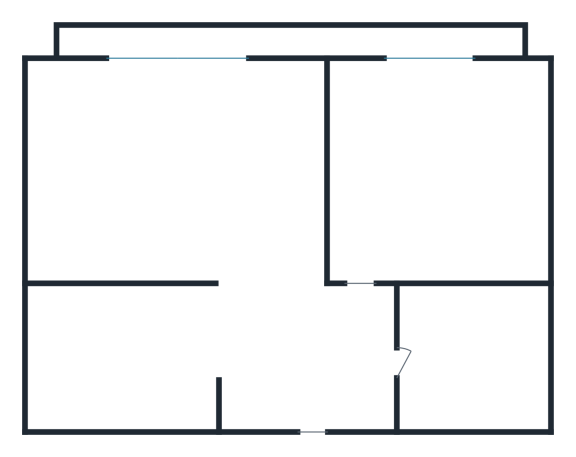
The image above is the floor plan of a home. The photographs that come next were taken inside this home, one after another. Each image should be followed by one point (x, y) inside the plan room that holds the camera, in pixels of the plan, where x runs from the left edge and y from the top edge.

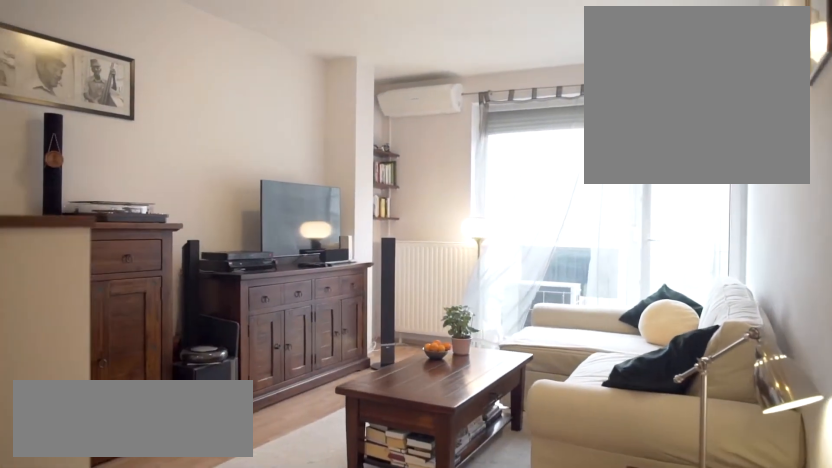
(269, 305)
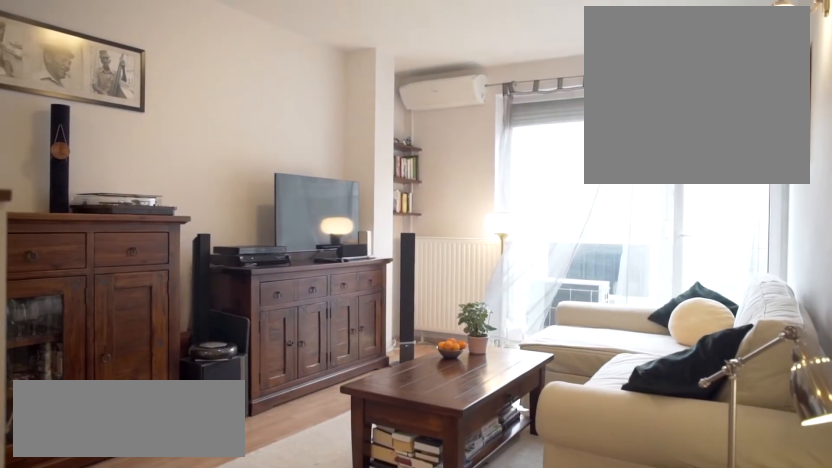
(265, 293)
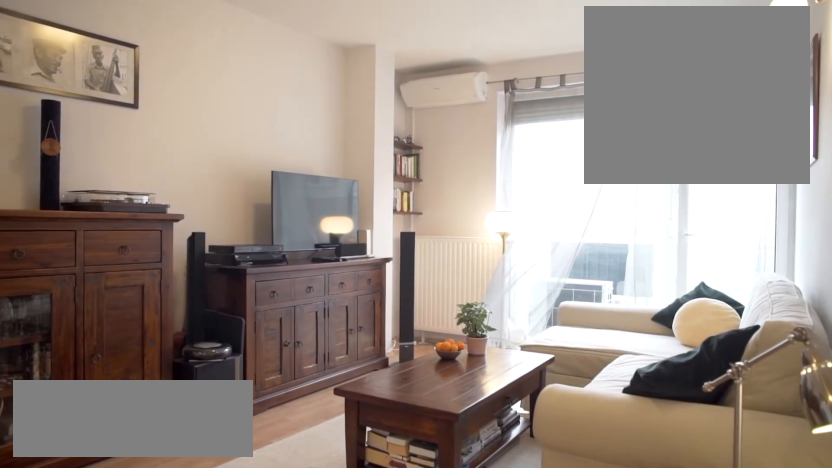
(261, 283)
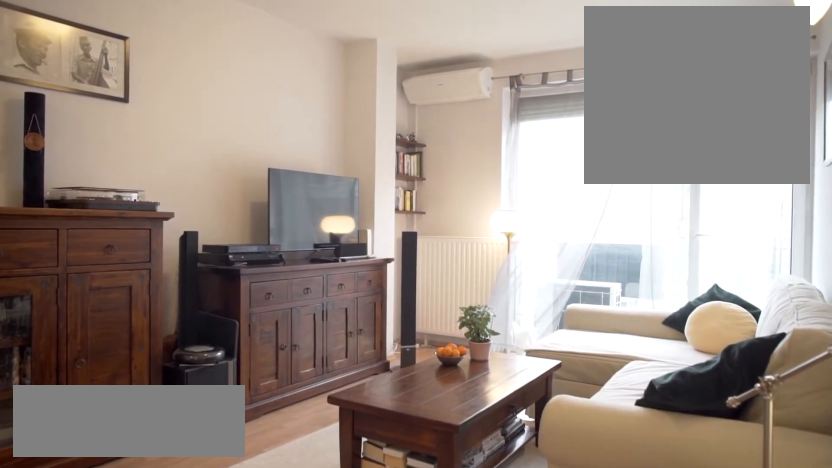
(258, 273)
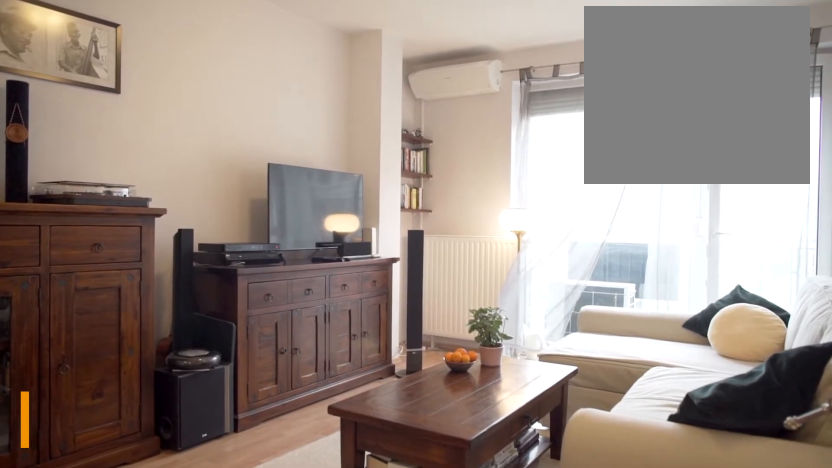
(258, 273)
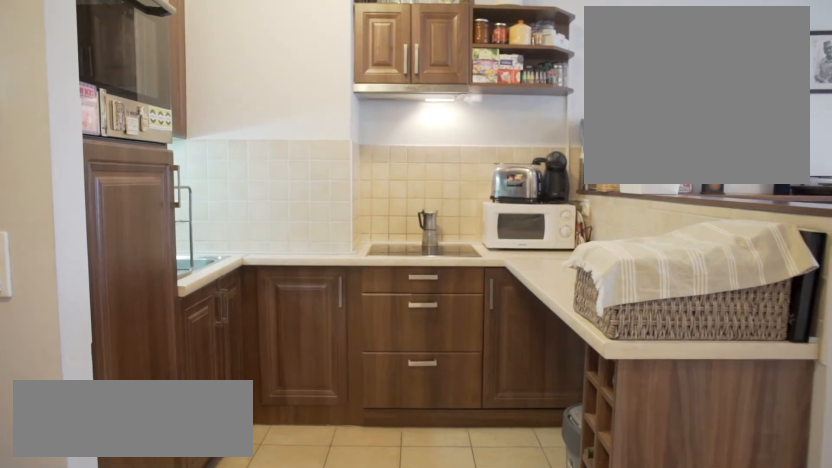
(332, 368)
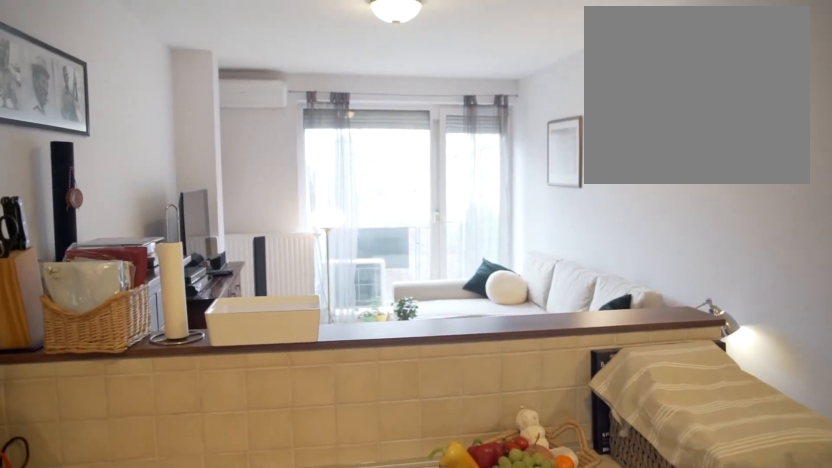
(97, 363)
